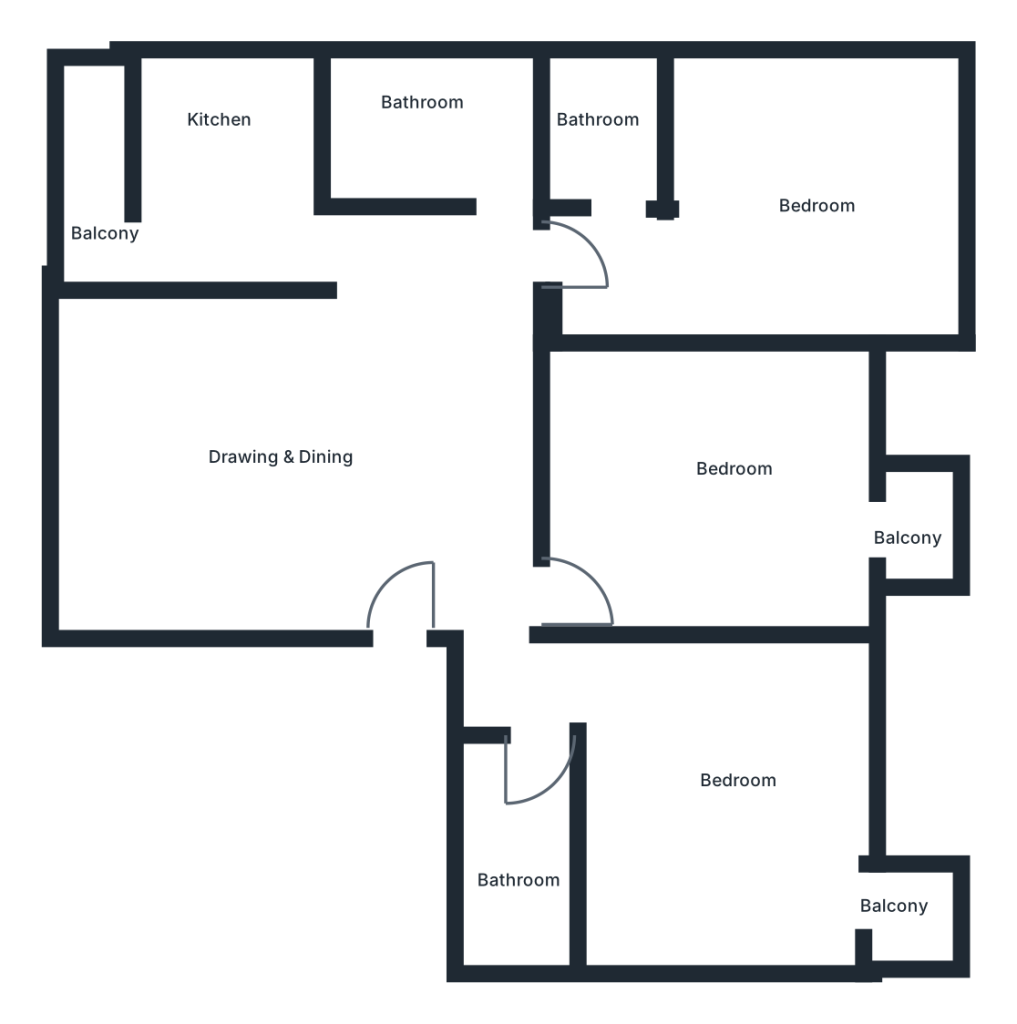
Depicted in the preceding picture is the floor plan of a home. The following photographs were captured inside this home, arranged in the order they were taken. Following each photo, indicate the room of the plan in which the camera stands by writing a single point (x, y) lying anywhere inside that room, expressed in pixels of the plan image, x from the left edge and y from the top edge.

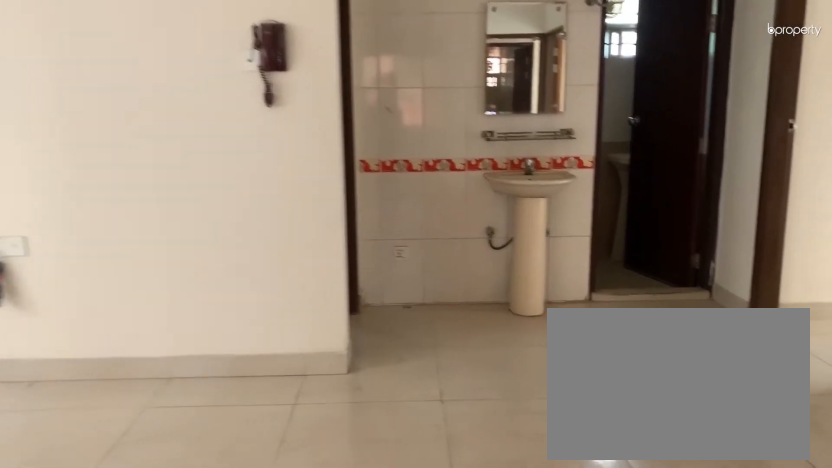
(326, 447)
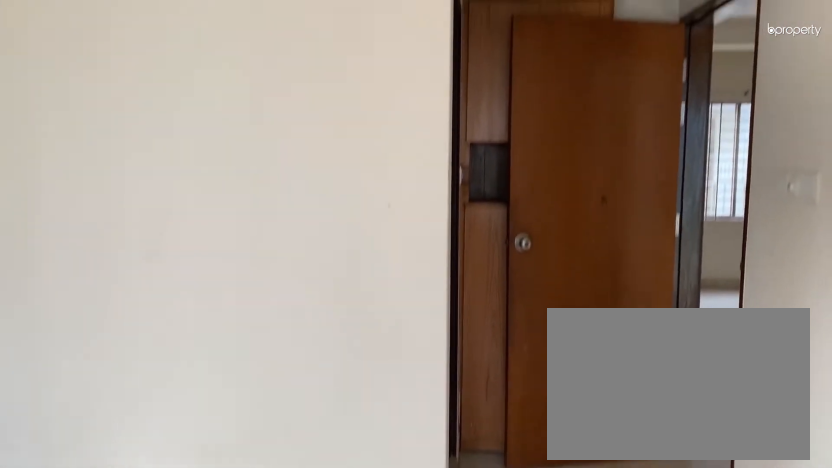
(734, 830)
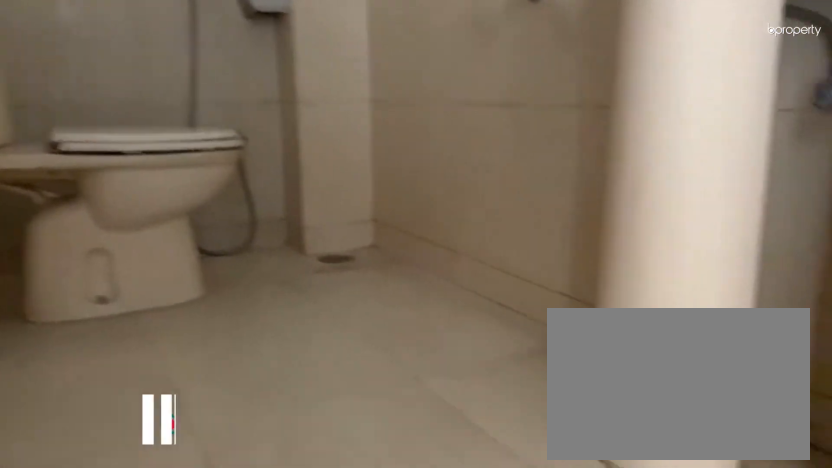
(521, 826)
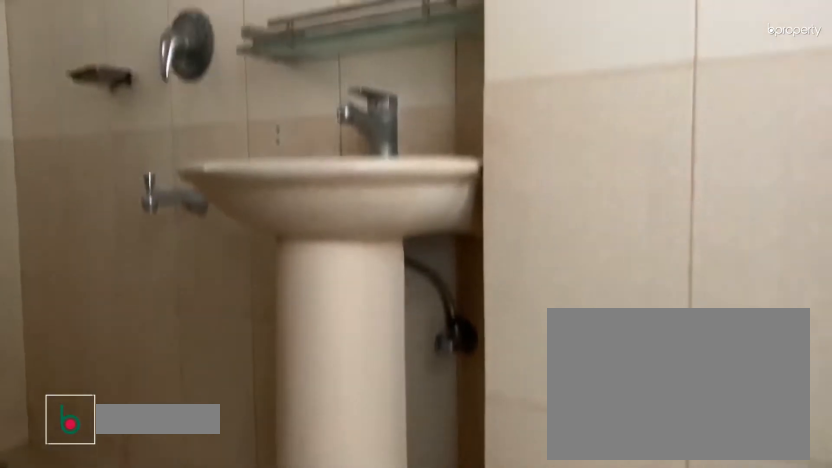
(521, 826)
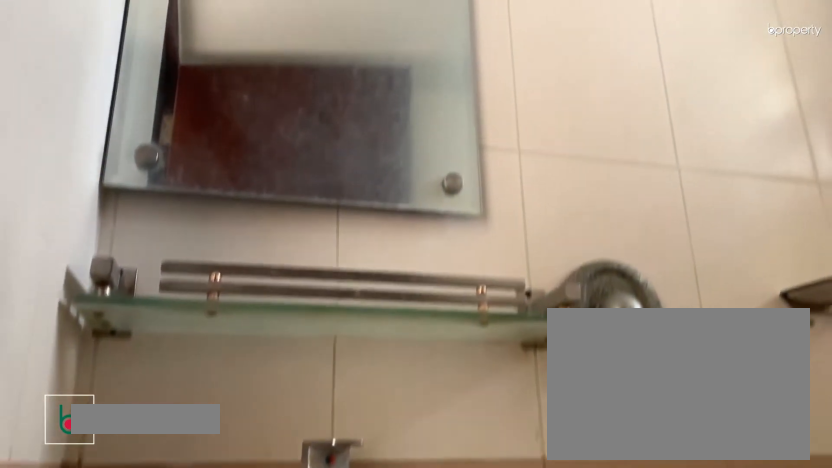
(614, 147)
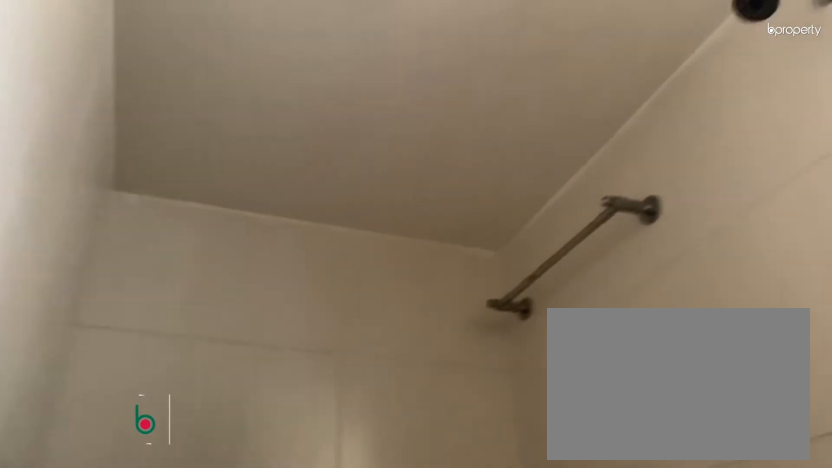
(465, 126)
